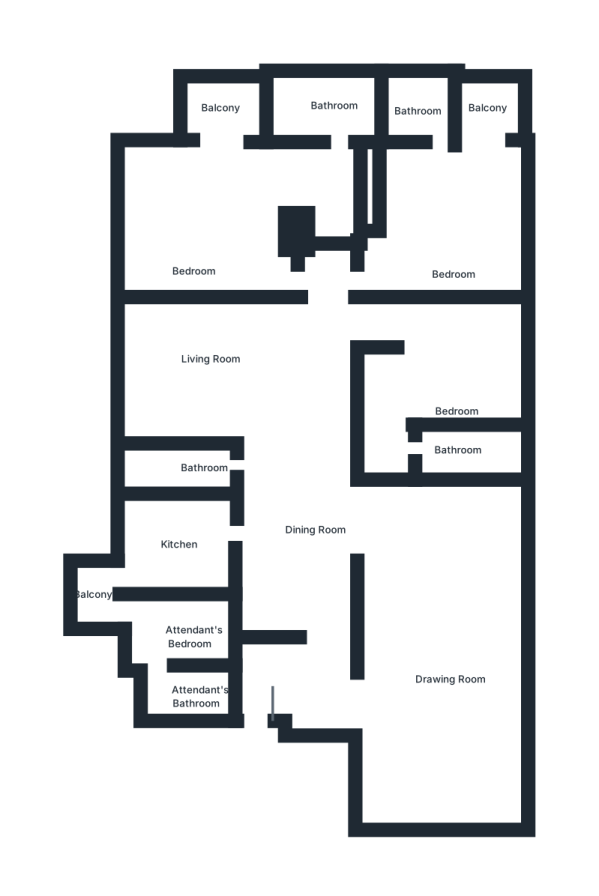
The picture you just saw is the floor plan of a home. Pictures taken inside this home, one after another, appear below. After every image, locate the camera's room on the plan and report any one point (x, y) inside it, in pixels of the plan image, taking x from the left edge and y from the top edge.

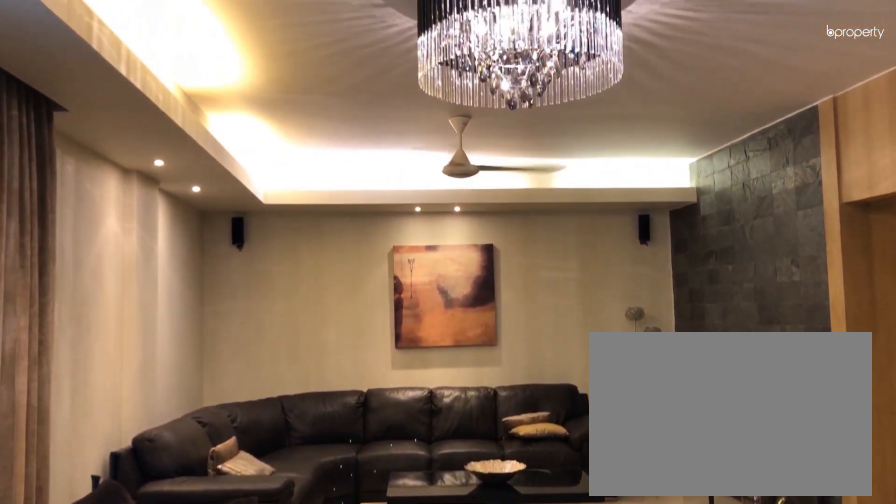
(444, 639)
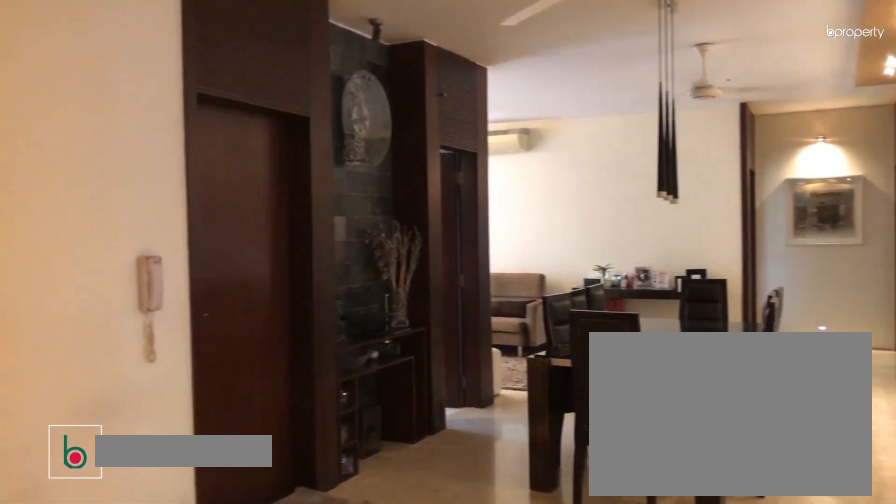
(317, 546)
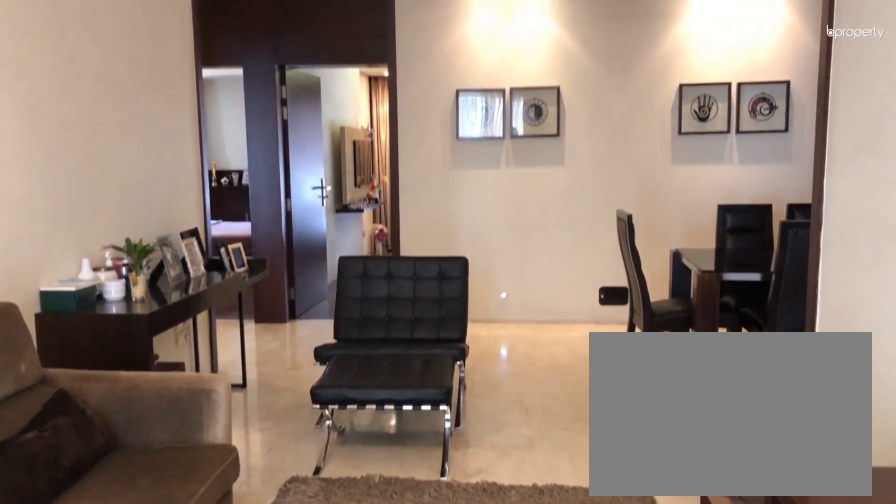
(244, 380)
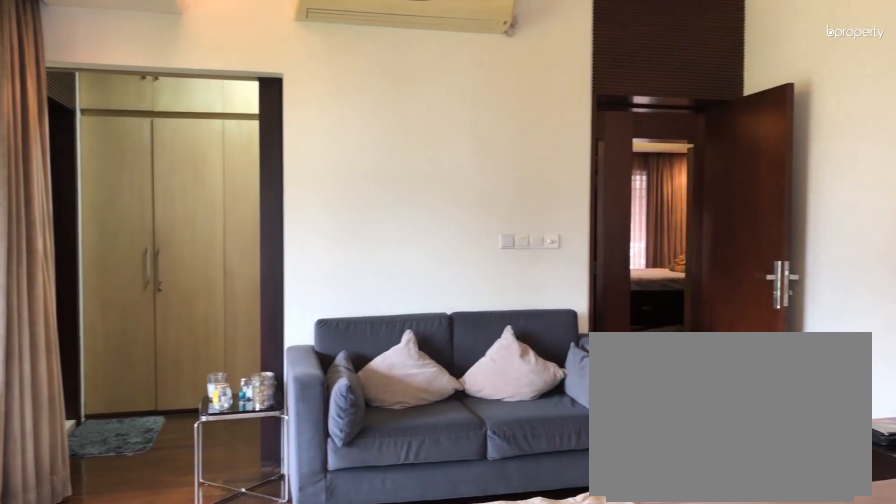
(196, 236)
